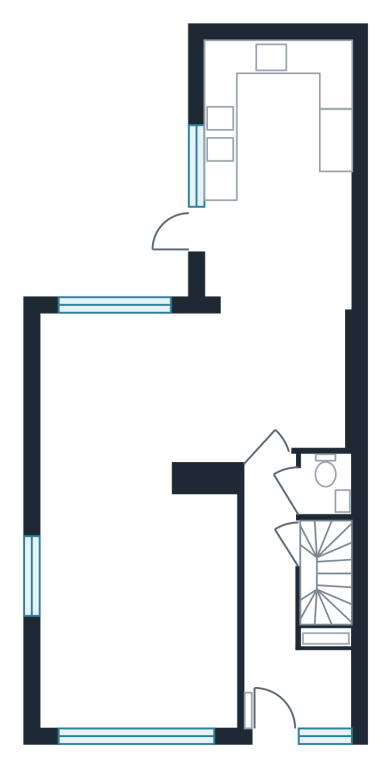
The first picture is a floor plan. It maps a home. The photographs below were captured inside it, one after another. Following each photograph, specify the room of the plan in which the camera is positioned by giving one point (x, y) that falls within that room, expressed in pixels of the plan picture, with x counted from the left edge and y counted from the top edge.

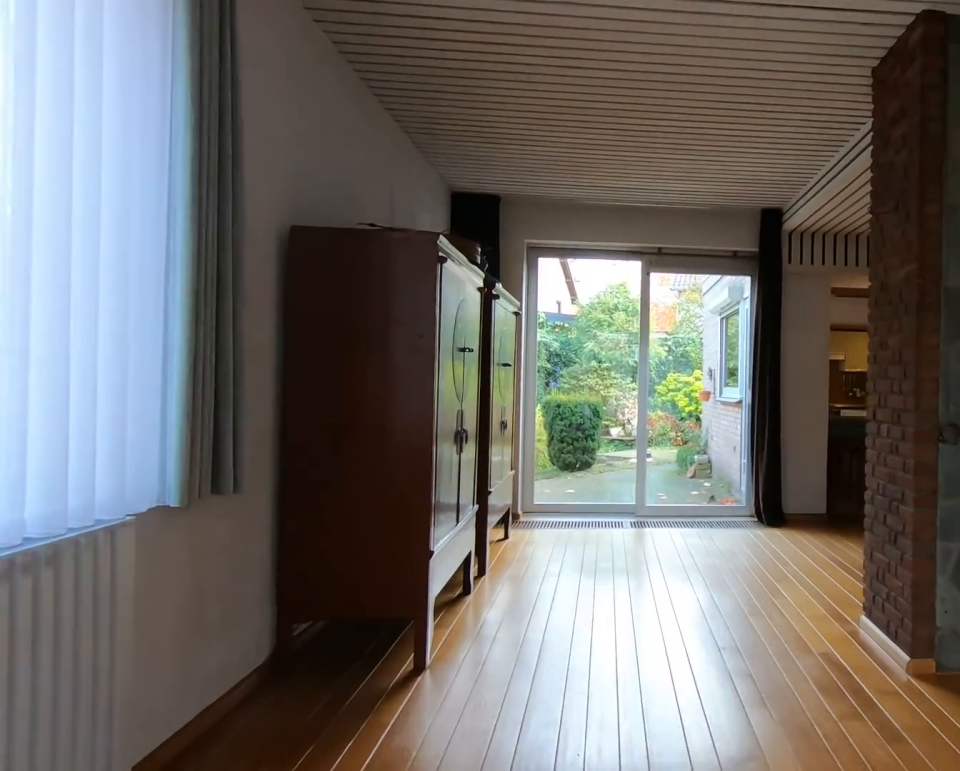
(137, 606)
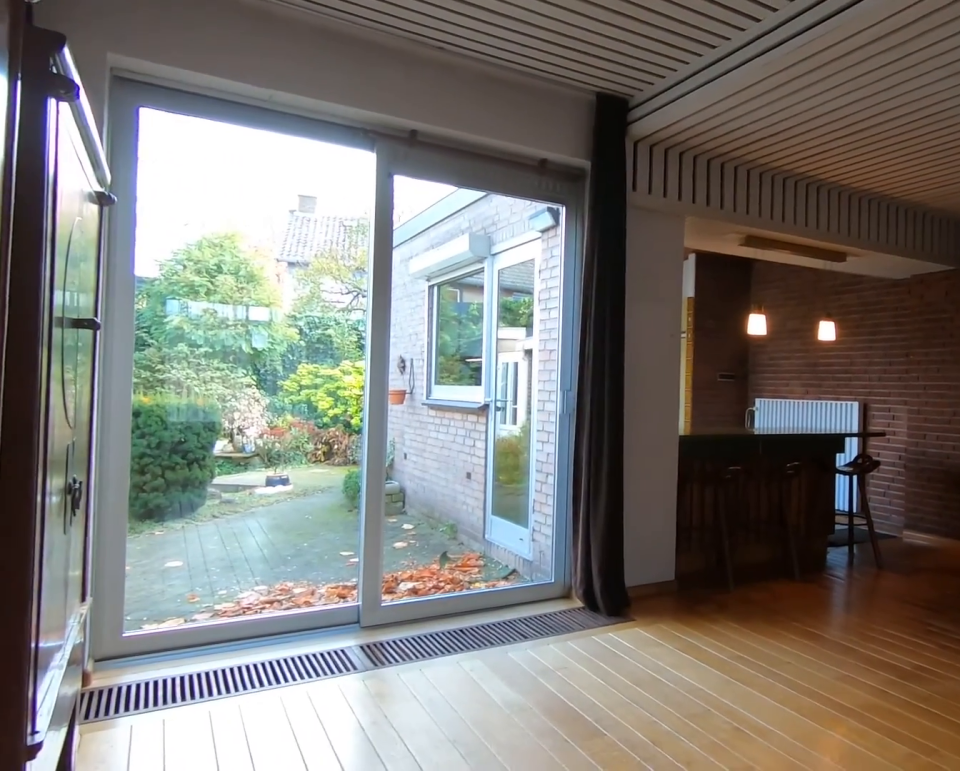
(188, 388)
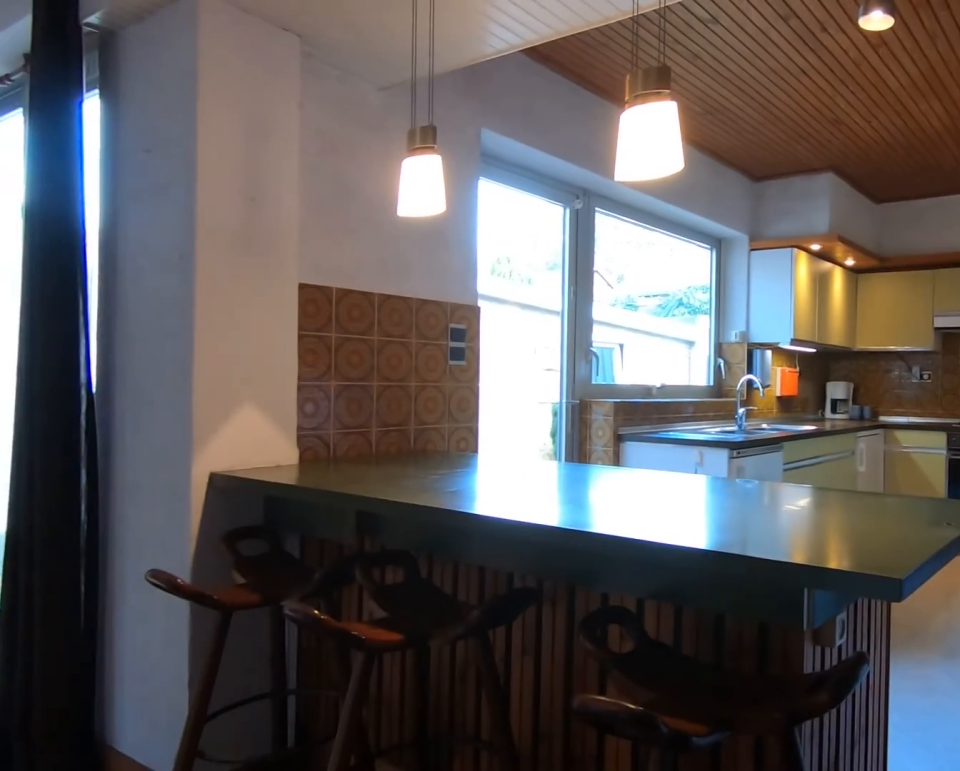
(188, 388)
